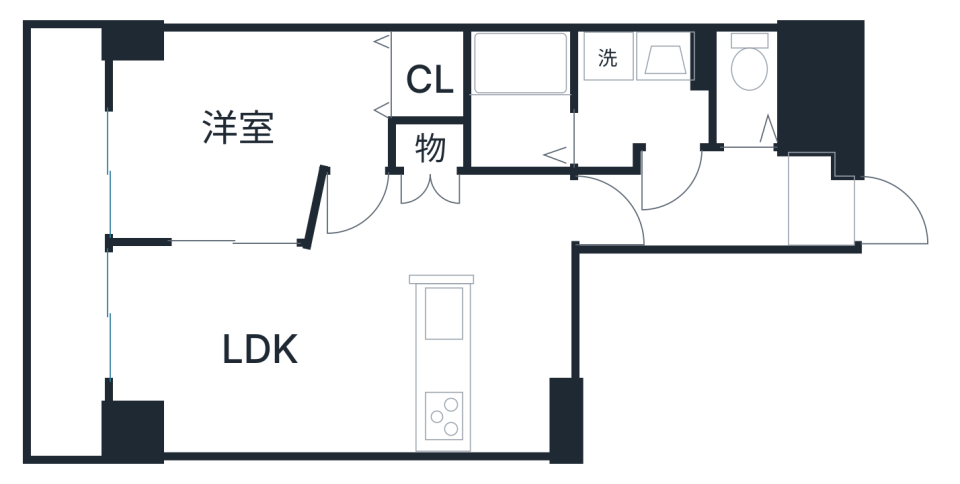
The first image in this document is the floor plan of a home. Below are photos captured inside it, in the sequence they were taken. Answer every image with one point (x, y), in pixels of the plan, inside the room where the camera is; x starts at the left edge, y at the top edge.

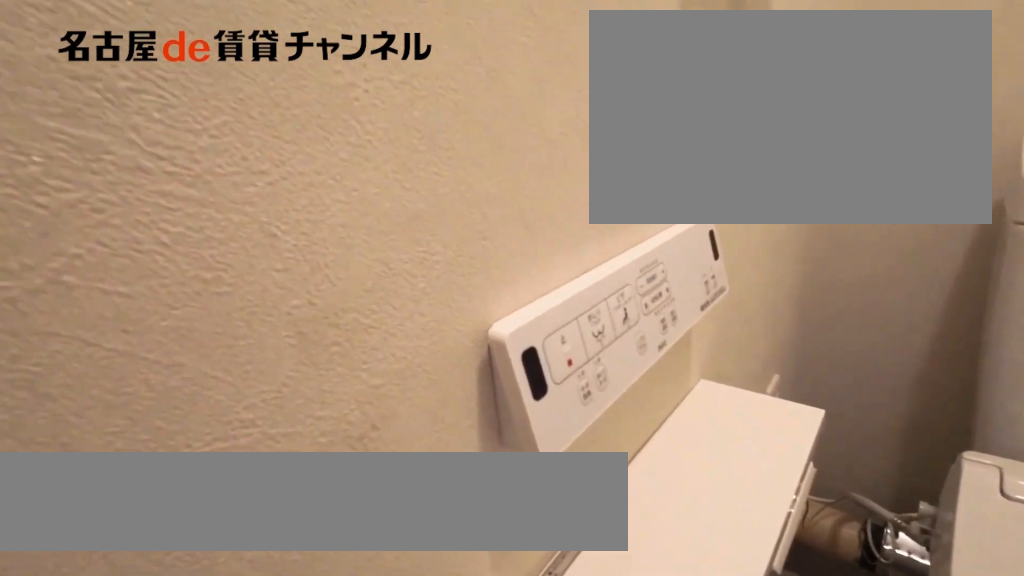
(748, 92)
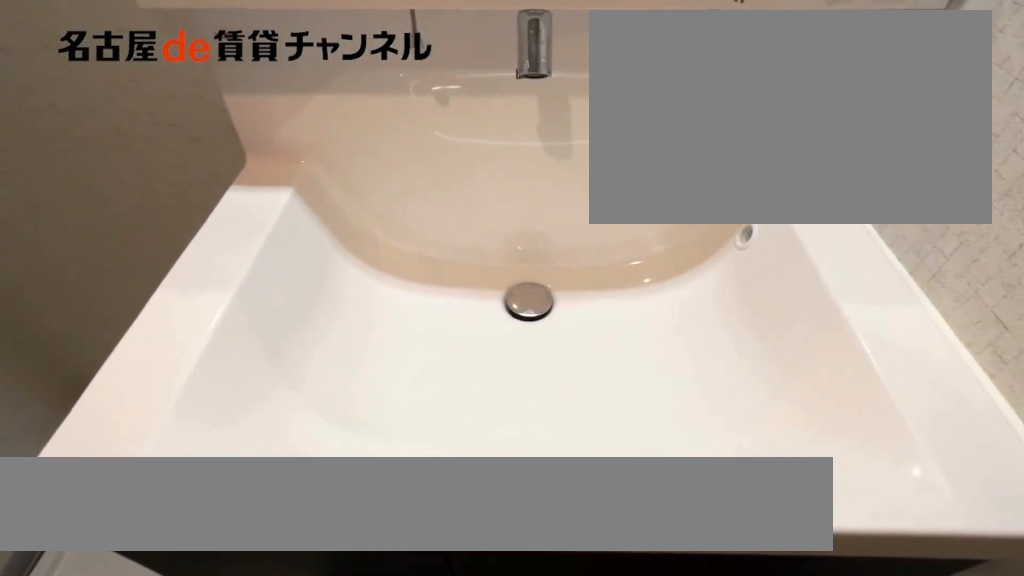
(642, 93)
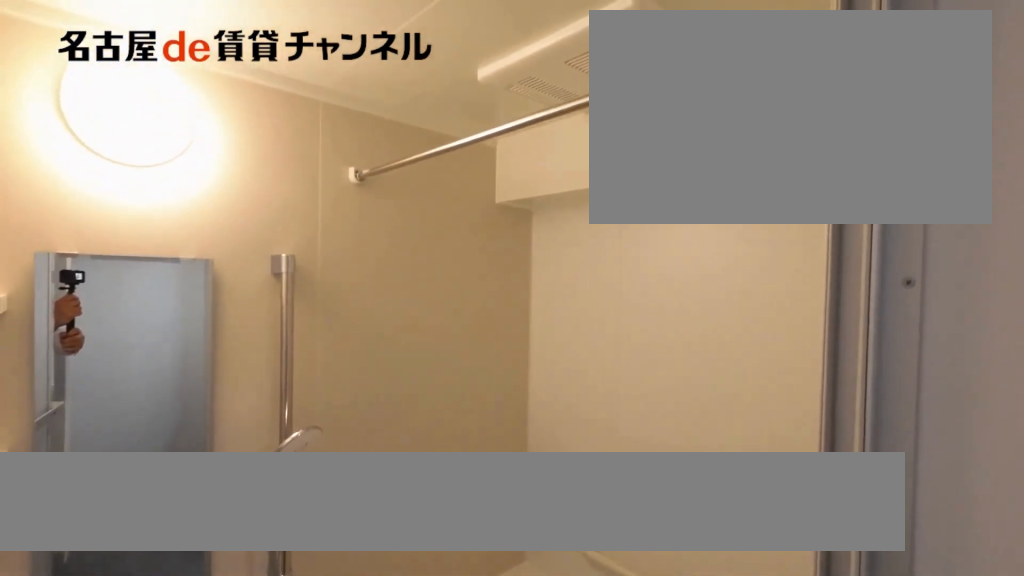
(517, 103)
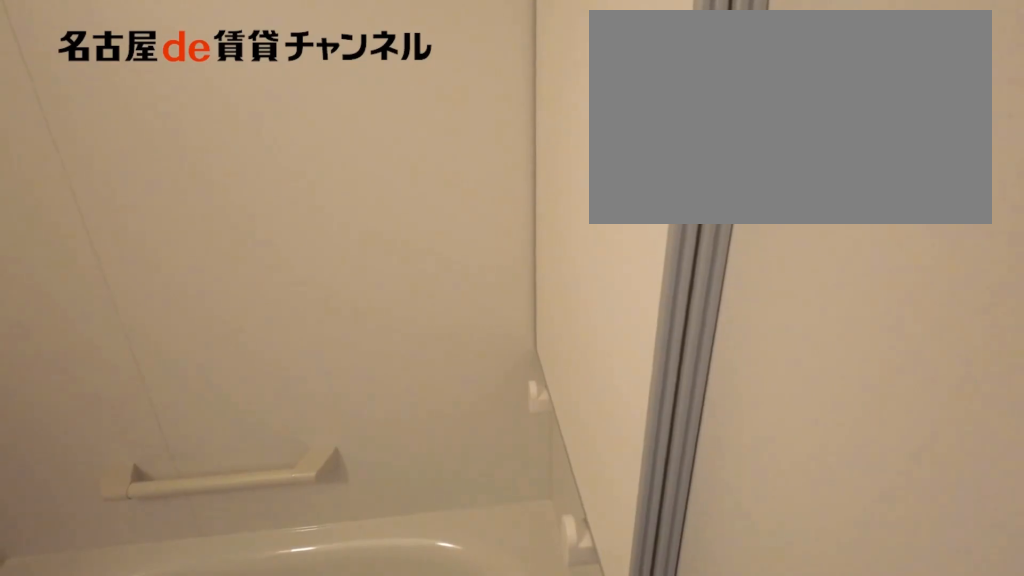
(517, 103)
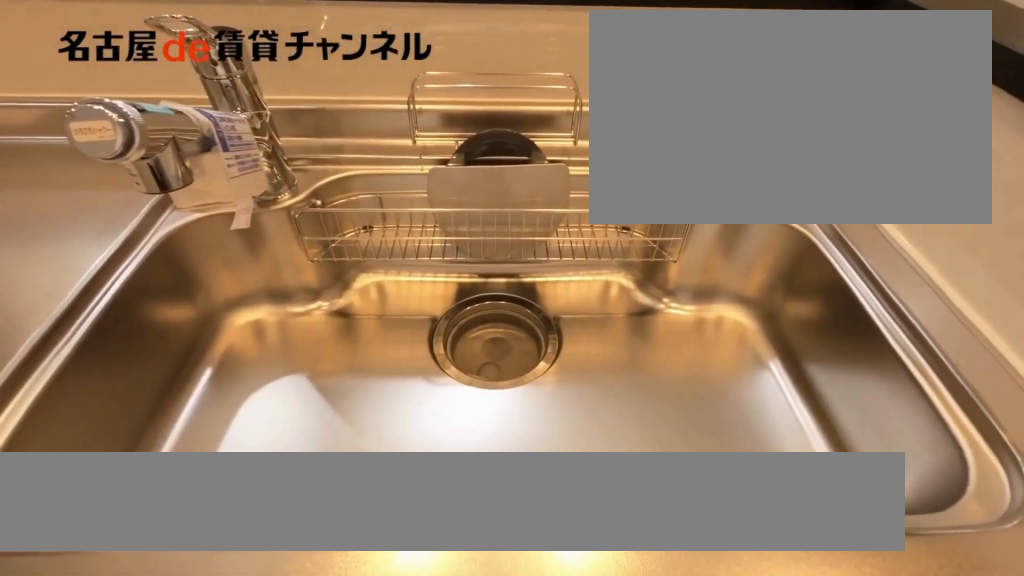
(492, 369)
